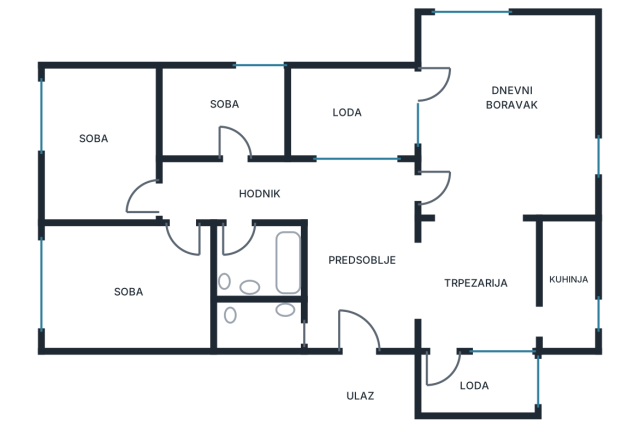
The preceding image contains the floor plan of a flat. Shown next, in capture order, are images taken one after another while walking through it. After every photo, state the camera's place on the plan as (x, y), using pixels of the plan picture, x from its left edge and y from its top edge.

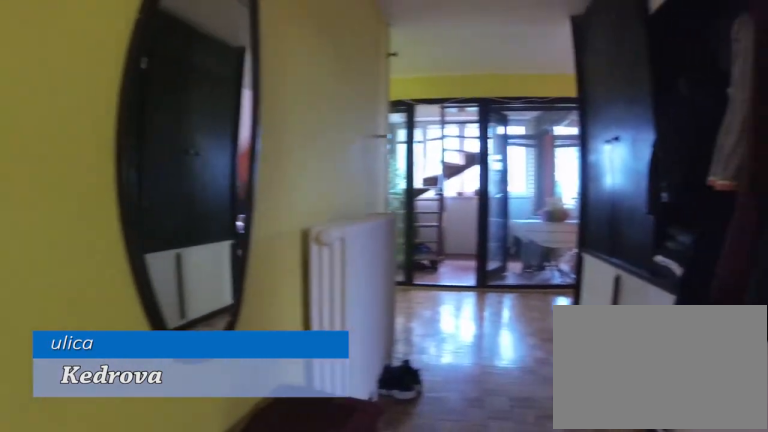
(345, 343)
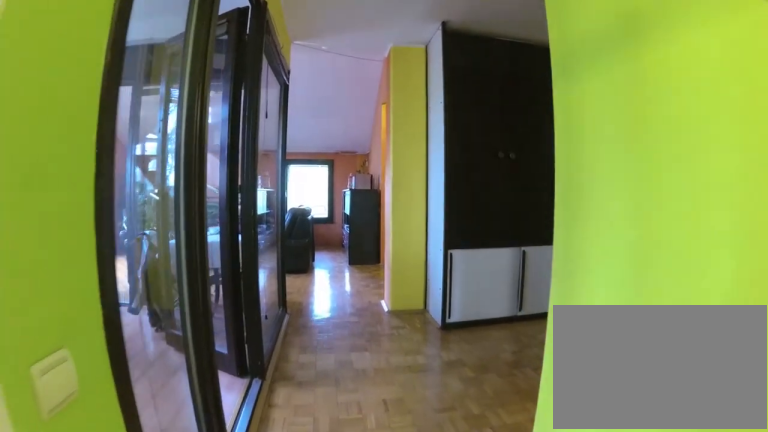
(238, 188)
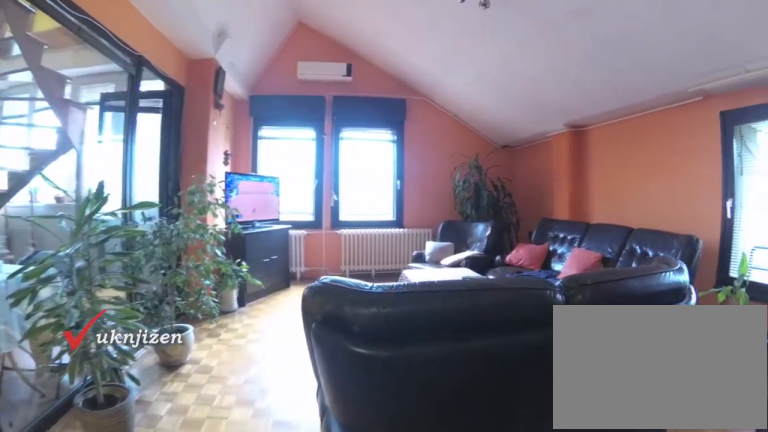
(505, 231)
